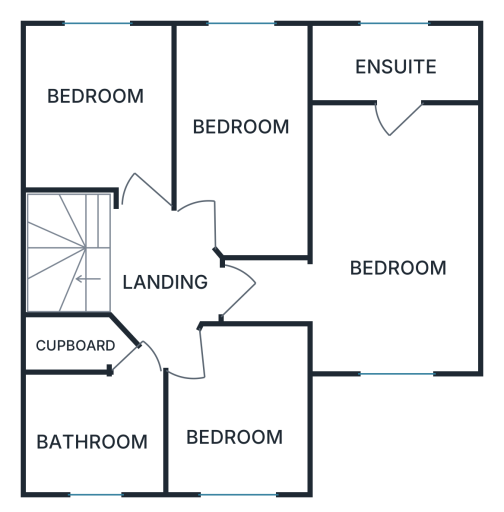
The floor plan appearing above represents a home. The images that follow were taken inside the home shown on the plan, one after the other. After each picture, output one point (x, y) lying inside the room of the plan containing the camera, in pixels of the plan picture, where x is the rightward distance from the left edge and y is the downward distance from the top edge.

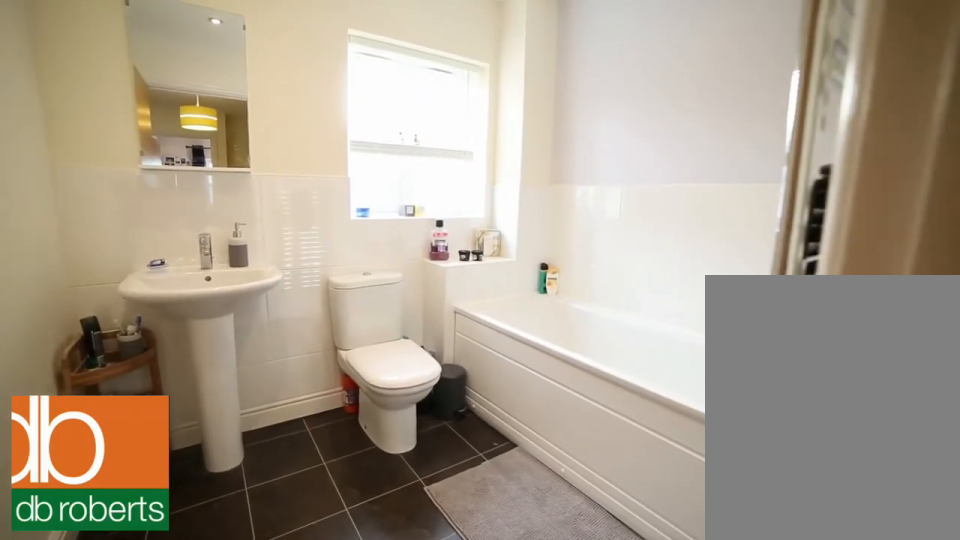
(97, 430)
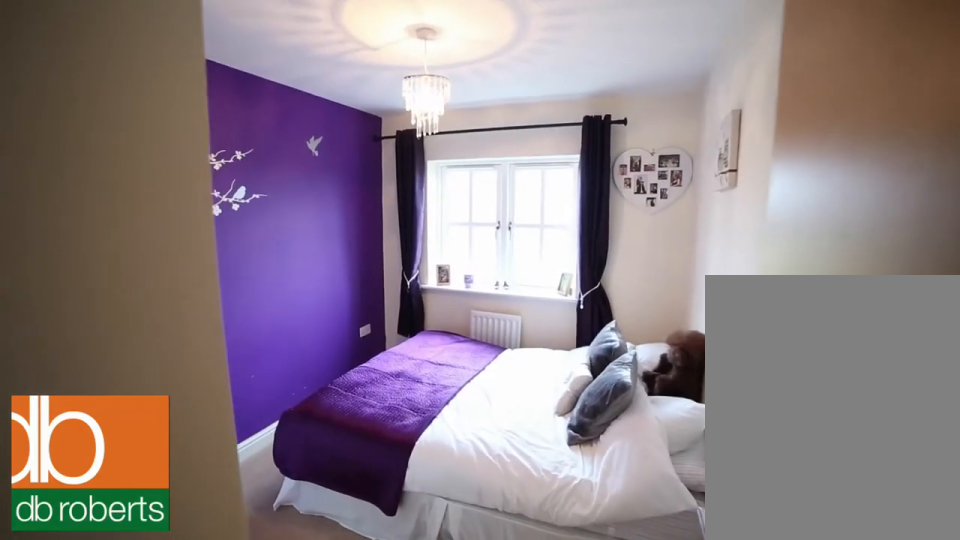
(101, 109)
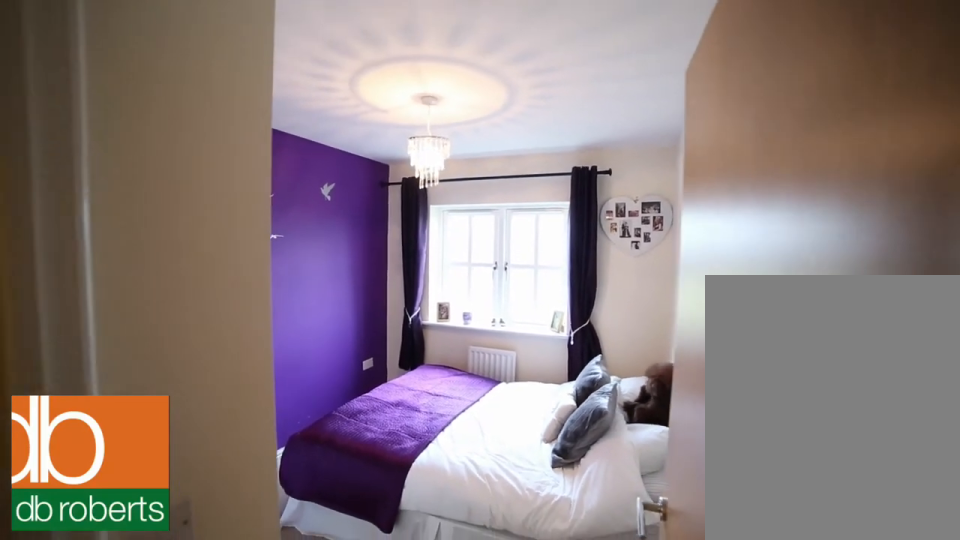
(101, 109)
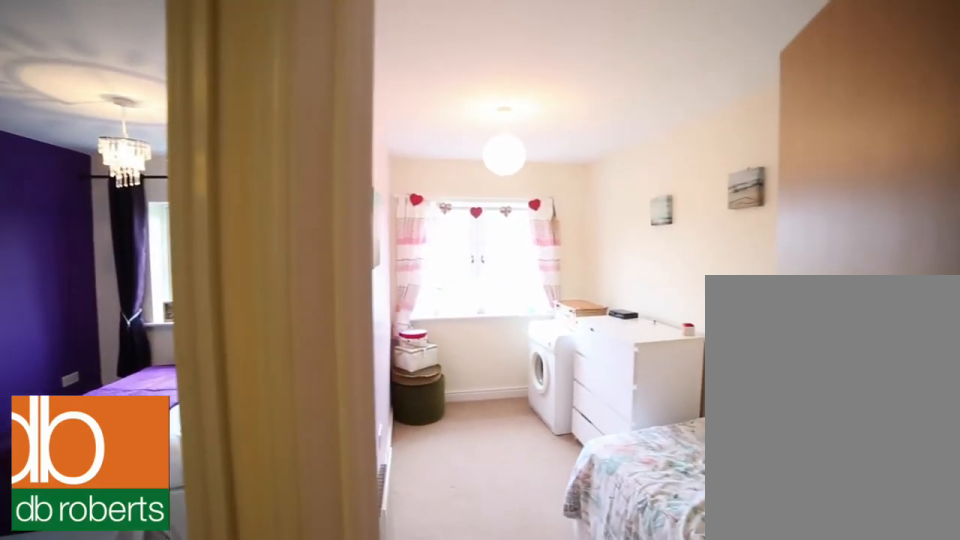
(245, 135)
